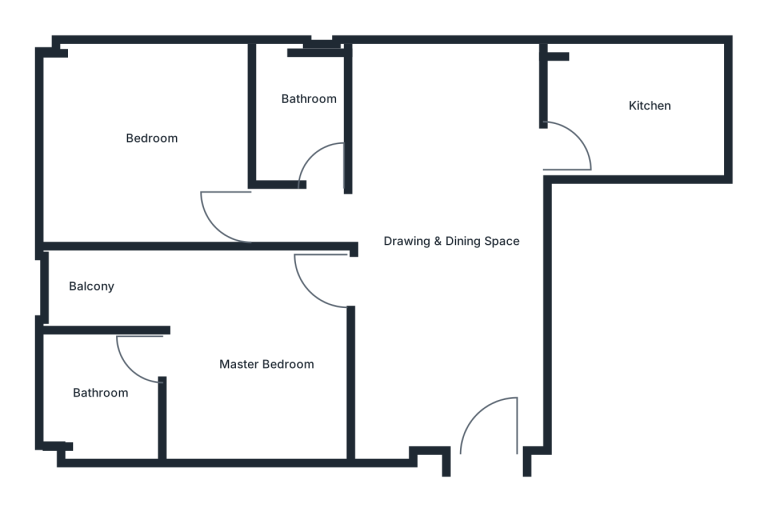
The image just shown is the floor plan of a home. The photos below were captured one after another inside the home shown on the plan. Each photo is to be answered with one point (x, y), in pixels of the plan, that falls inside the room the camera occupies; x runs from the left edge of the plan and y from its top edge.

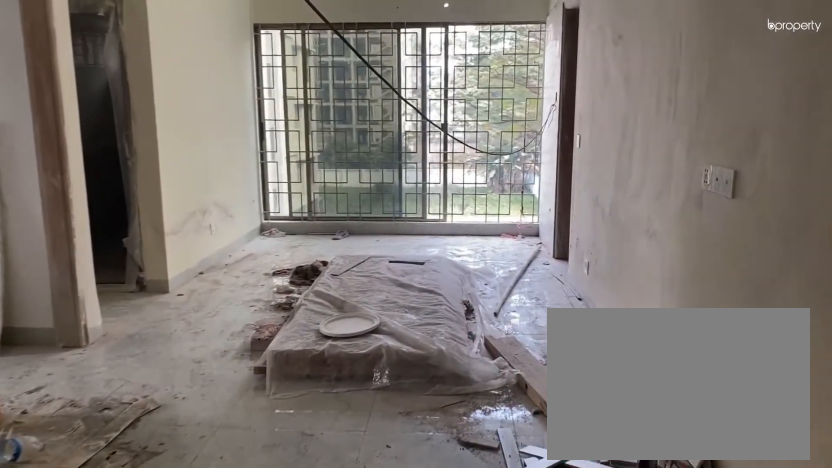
(477, 401)
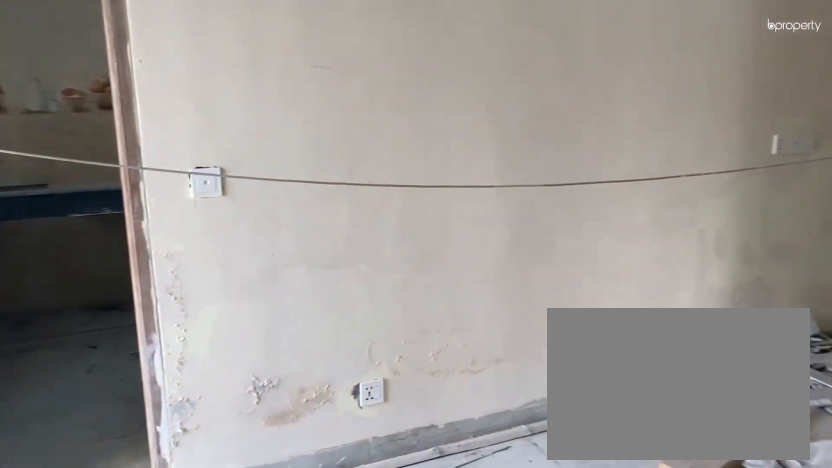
(459, 205)
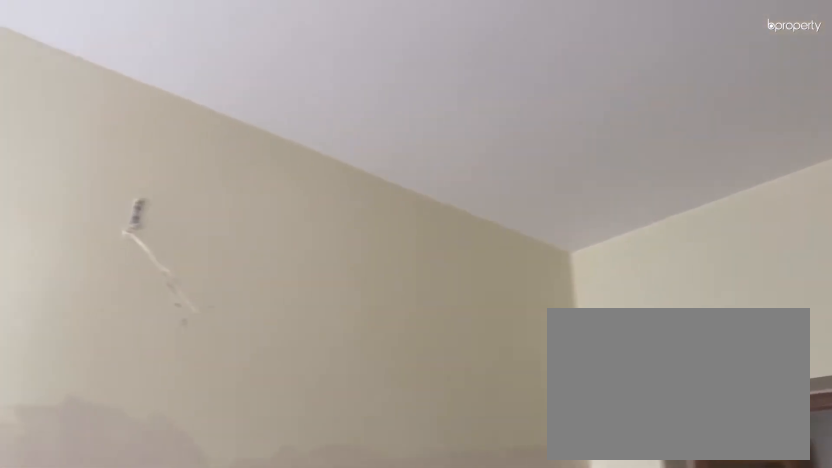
(459, 205)
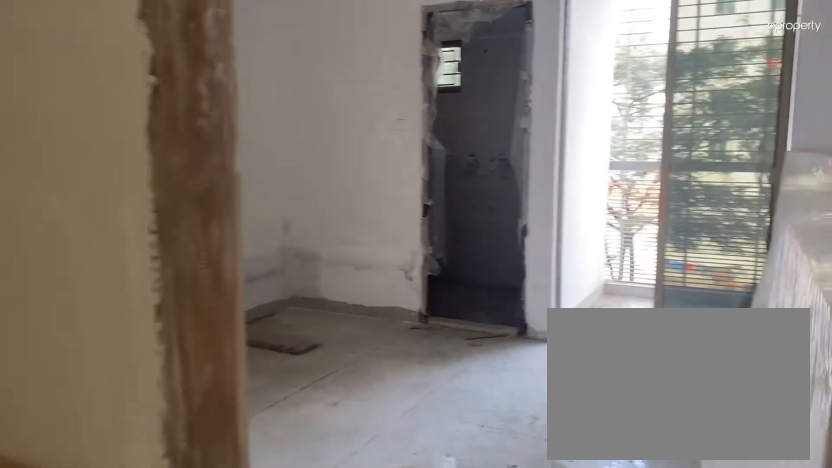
(315, 320)
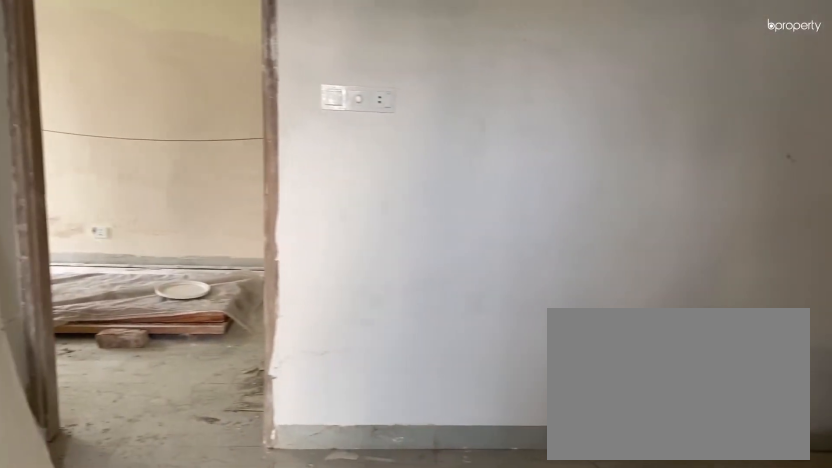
(244, 373)
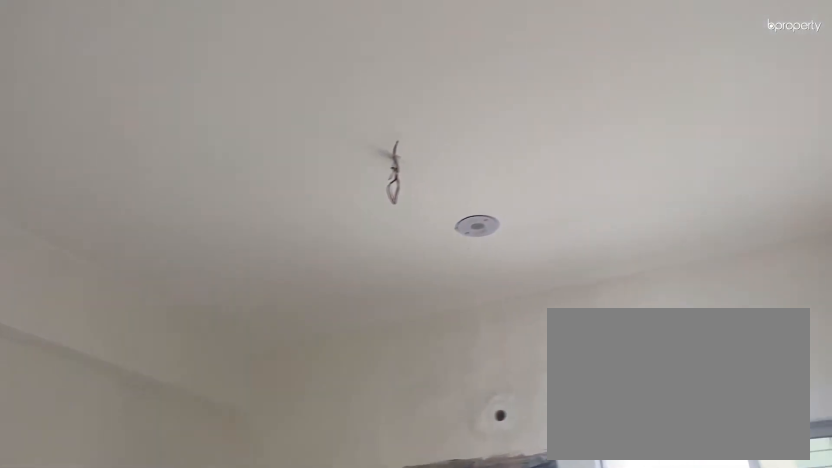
(244, 373)
